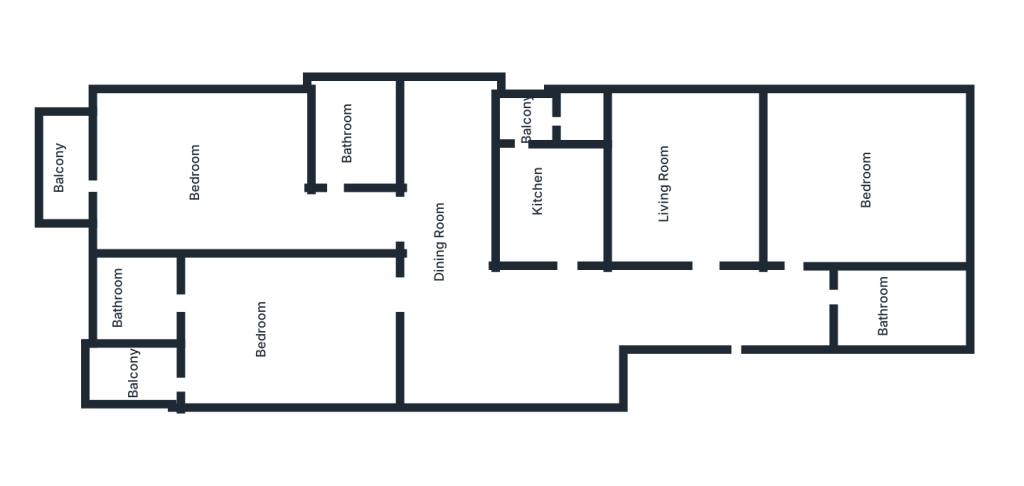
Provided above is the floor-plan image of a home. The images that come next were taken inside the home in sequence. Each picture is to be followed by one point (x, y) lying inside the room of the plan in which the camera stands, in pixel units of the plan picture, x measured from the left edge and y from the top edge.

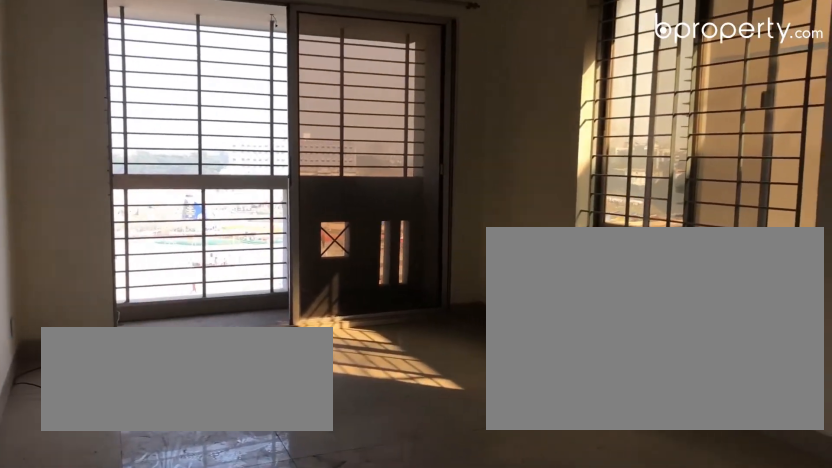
(230, 175)
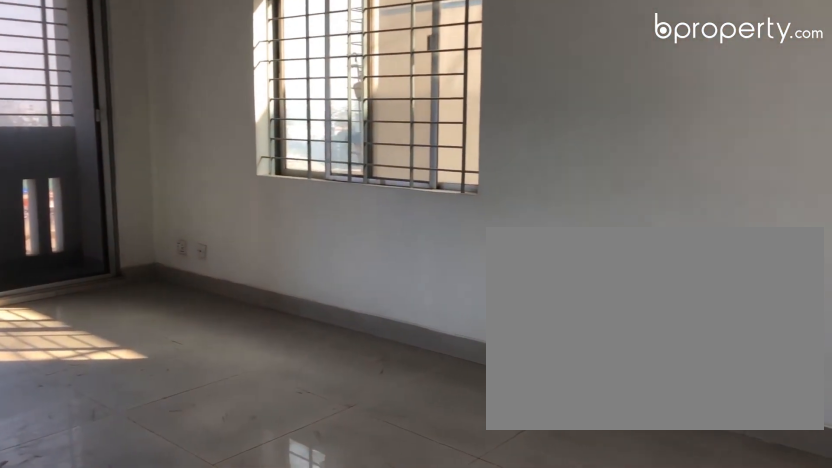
(230, 175)
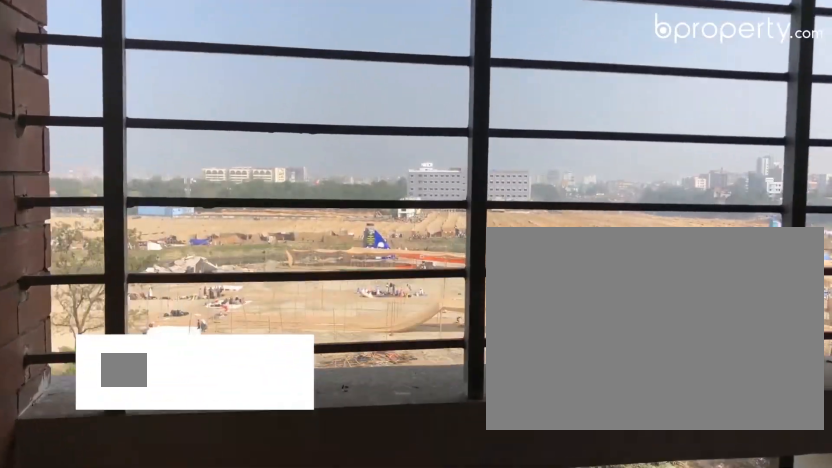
(65, 164)
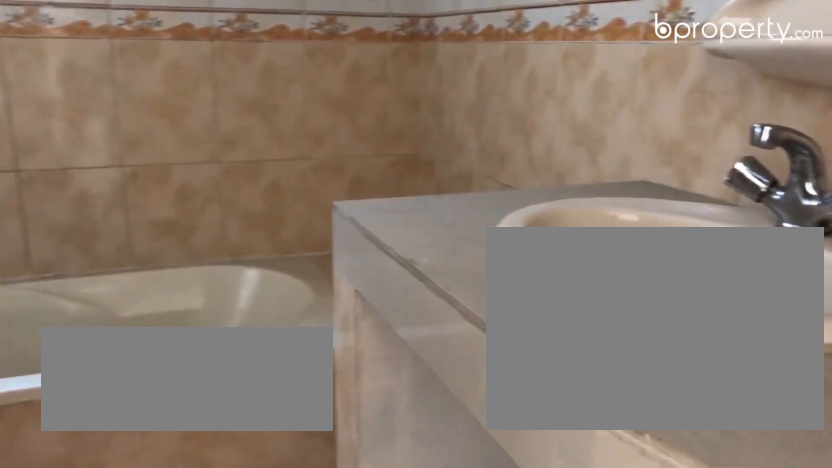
(358, 130)
